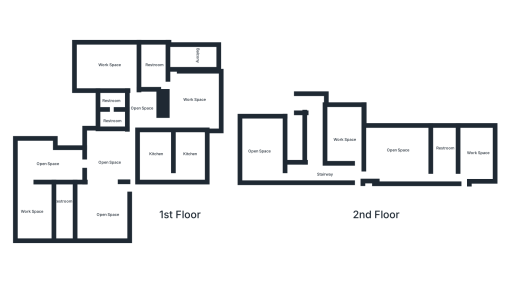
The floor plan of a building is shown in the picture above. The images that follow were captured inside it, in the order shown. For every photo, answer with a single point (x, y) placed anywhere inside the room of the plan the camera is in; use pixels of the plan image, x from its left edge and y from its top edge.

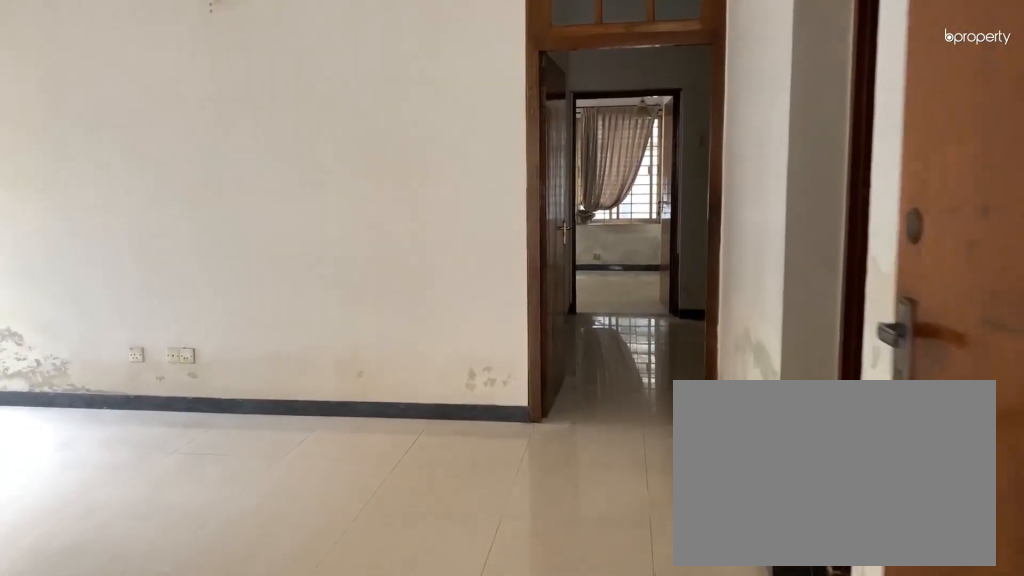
(108, 154)
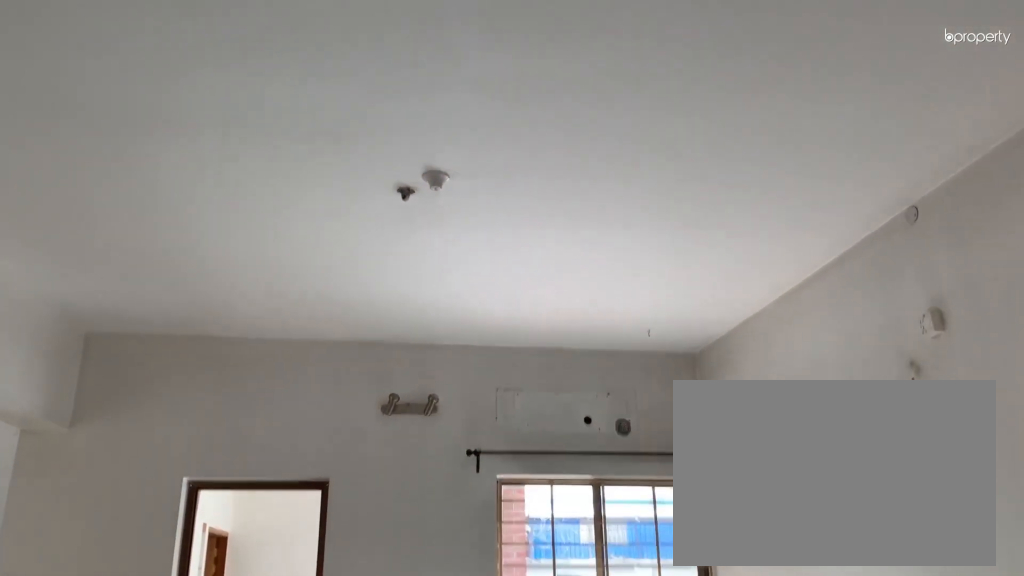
(105, 158)
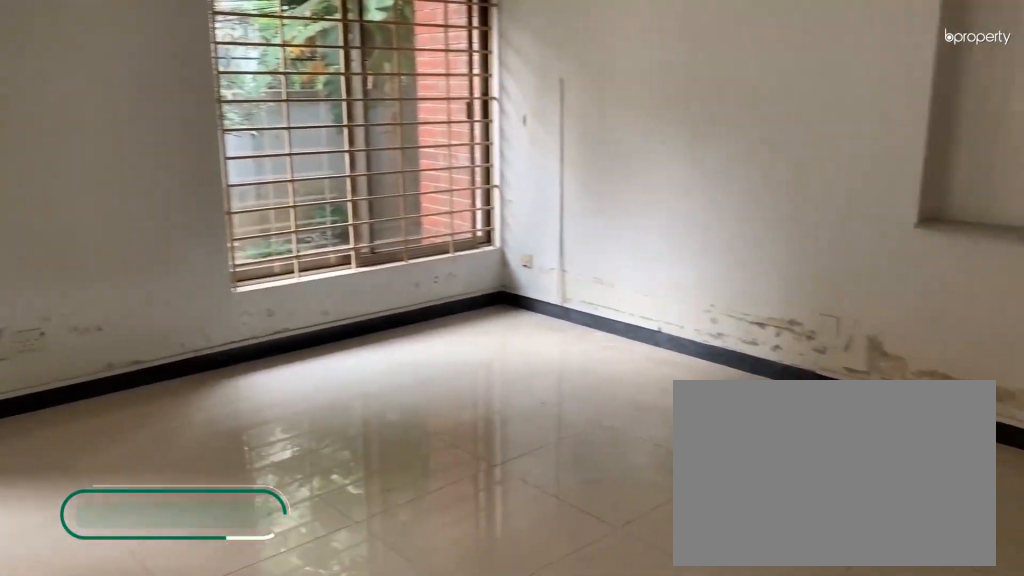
(101, 214)
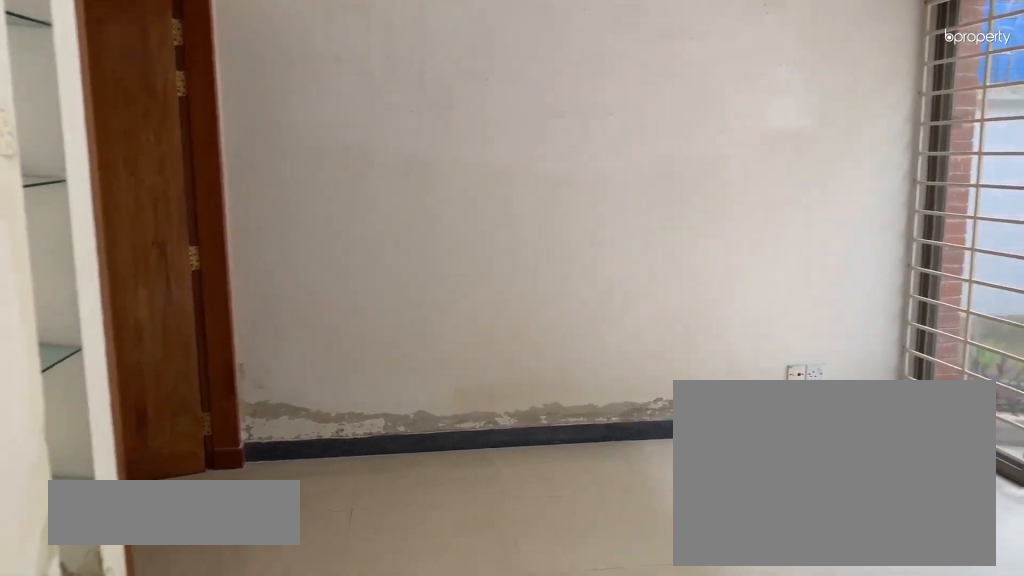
(45, 164)
